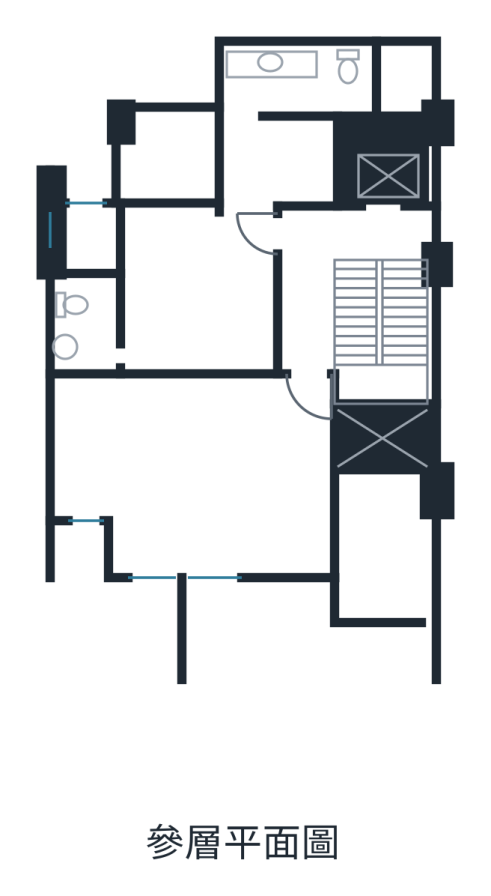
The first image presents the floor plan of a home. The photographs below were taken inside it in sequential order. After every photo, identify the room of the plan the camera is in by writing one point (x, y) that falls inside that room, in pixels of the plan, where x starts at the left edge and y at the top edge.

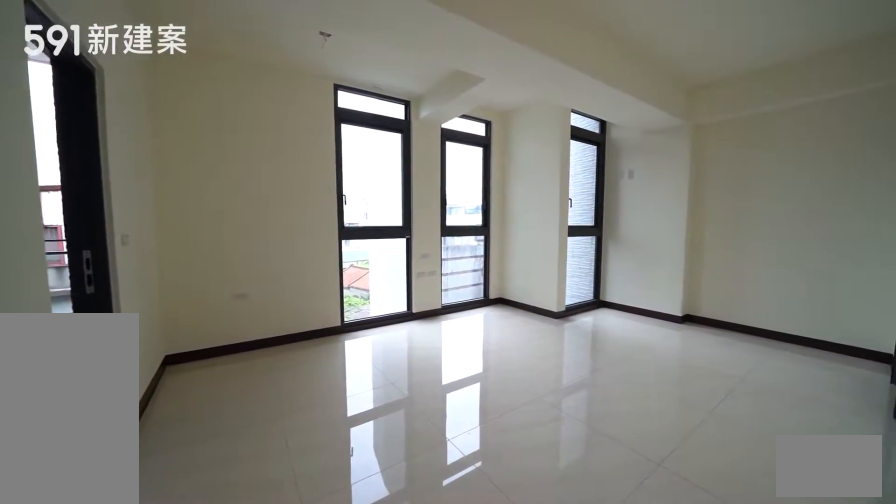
(193, 470)
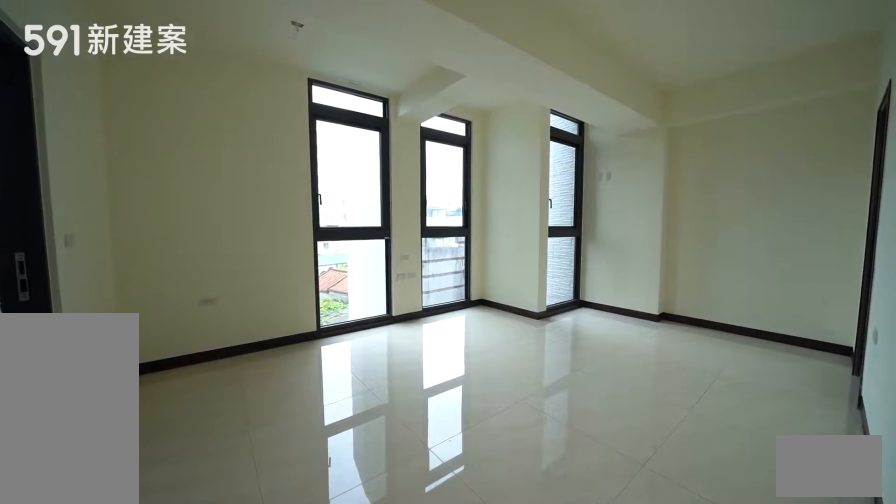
(193, 470)
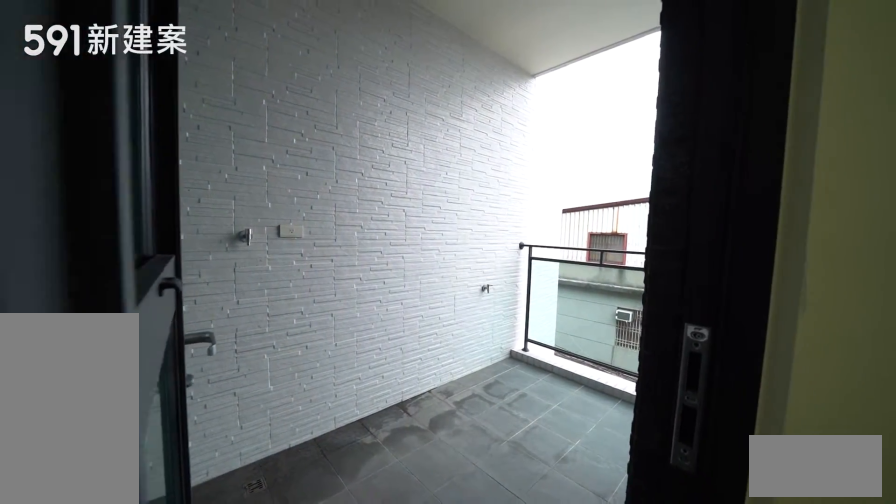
(386, 550)
